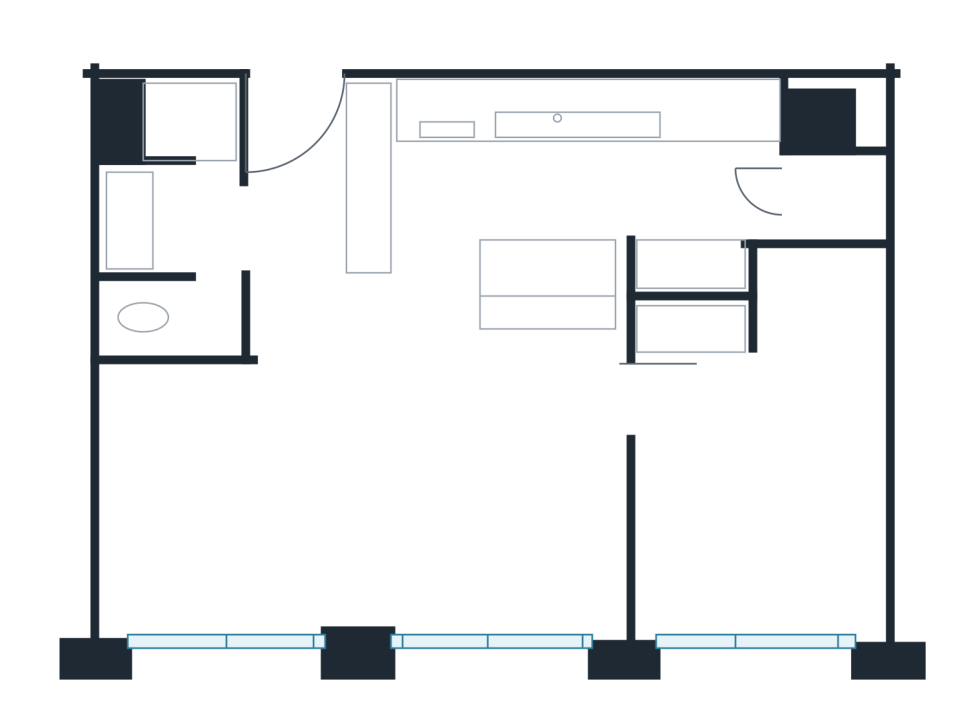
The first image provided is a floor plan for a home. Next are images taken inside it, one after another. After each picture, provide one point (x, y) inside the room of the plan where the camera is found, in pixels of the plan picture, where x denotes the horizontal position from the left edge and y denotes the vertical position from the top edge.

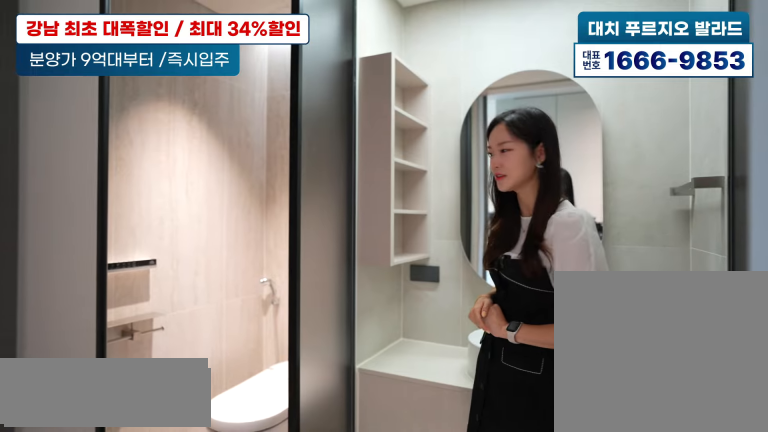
(191, 201)
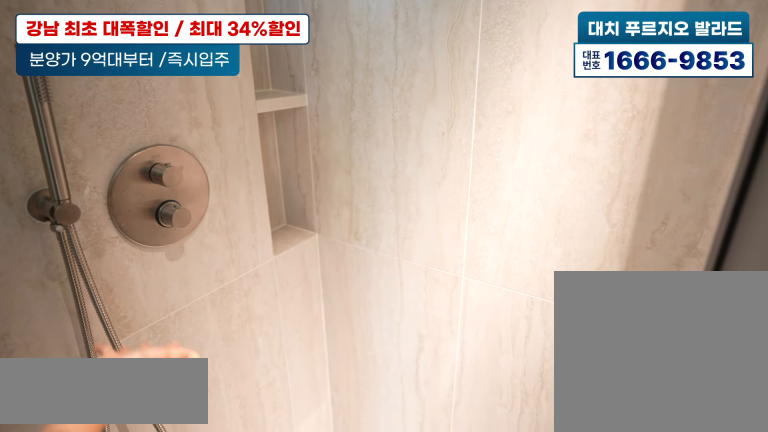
(191, 202)
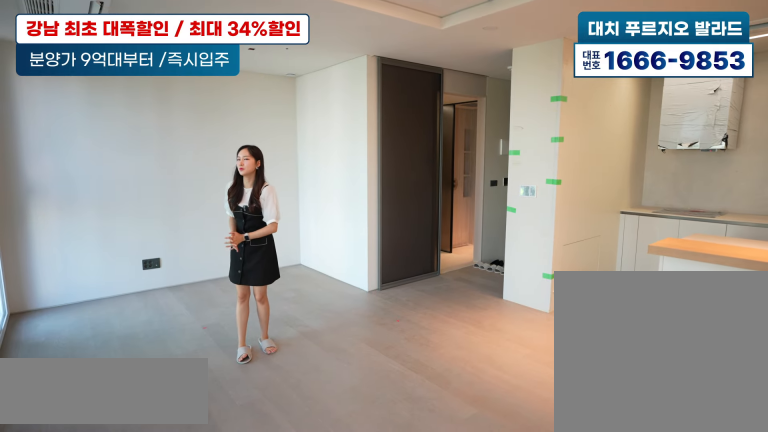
(325, 462)
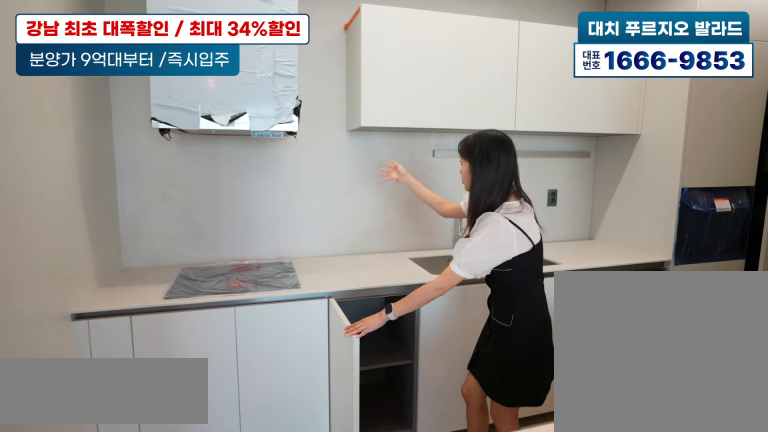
(610, 176)
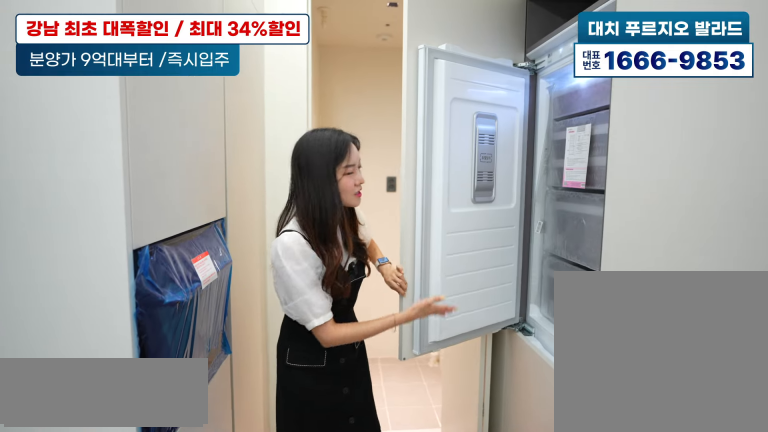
(610, 176)
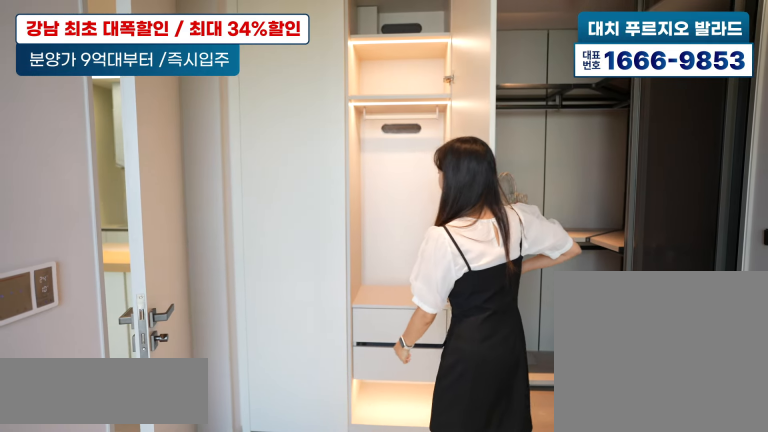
(748, 482)
